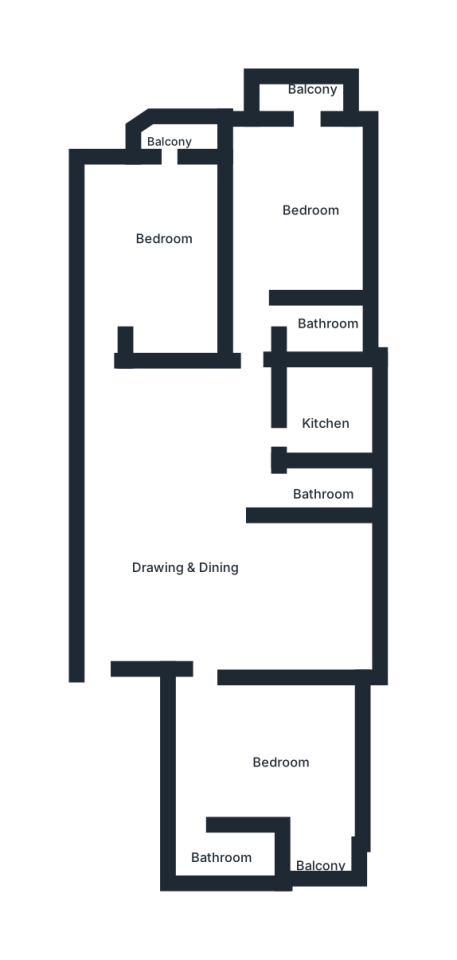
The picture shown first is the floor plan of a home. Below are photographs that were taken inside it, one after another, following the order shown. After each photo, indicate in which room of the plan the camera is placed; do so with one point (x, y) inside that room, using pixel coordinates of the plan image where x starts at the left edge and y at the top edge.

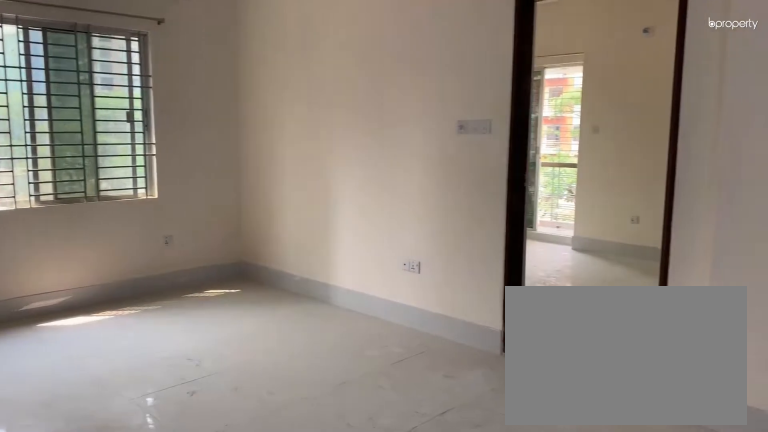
(193, 562)
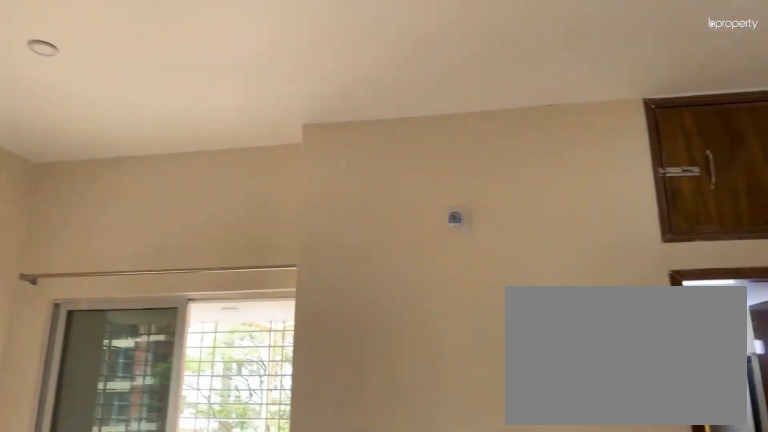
(268, 759)
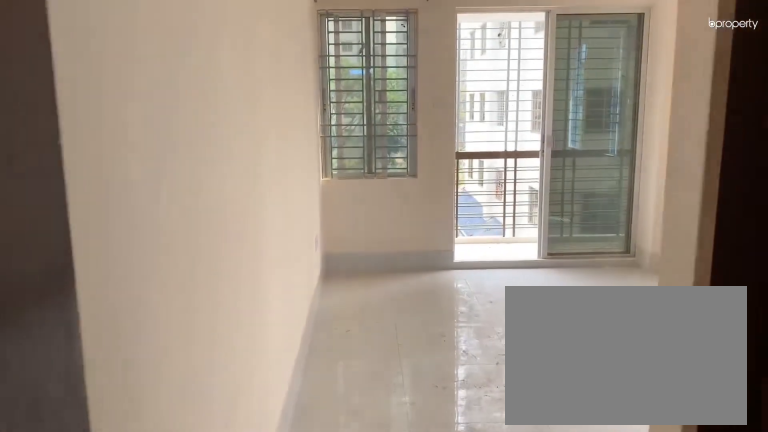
(308, 185)
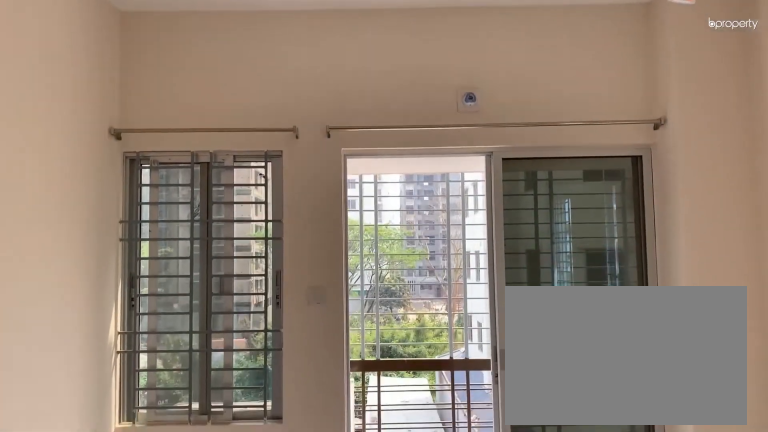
(308, 185)
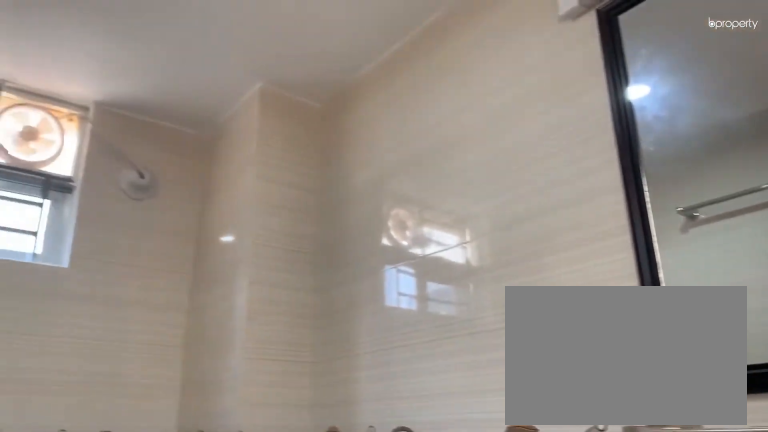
(309, 322)
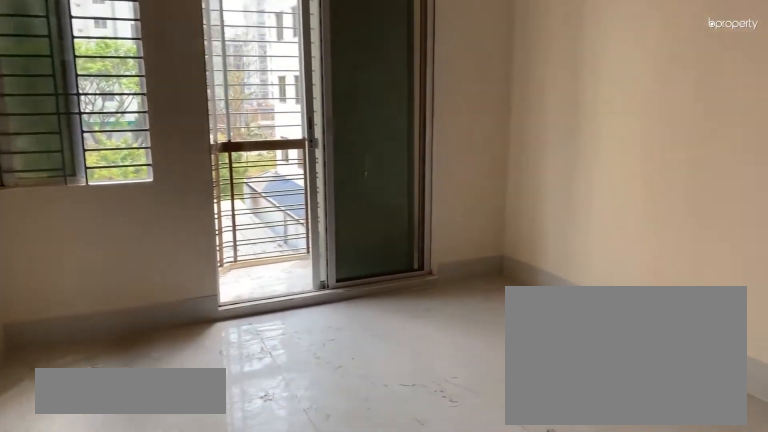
(151, 238)
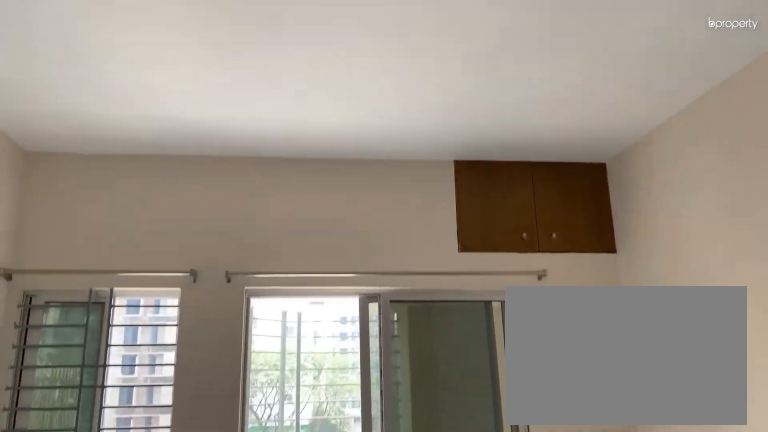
(164, 227)
